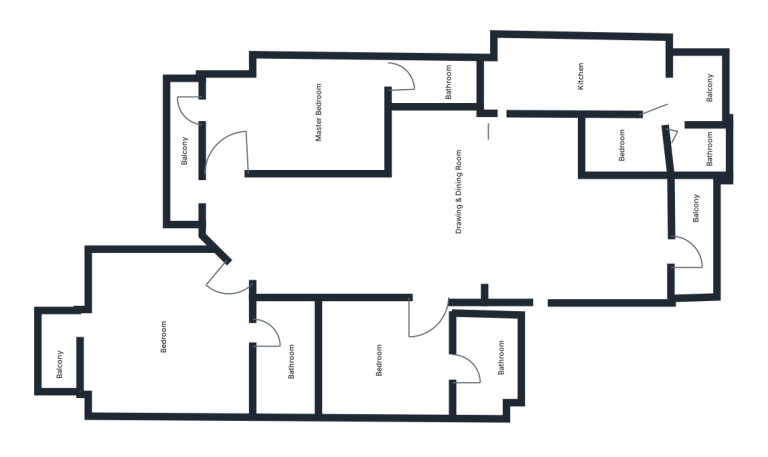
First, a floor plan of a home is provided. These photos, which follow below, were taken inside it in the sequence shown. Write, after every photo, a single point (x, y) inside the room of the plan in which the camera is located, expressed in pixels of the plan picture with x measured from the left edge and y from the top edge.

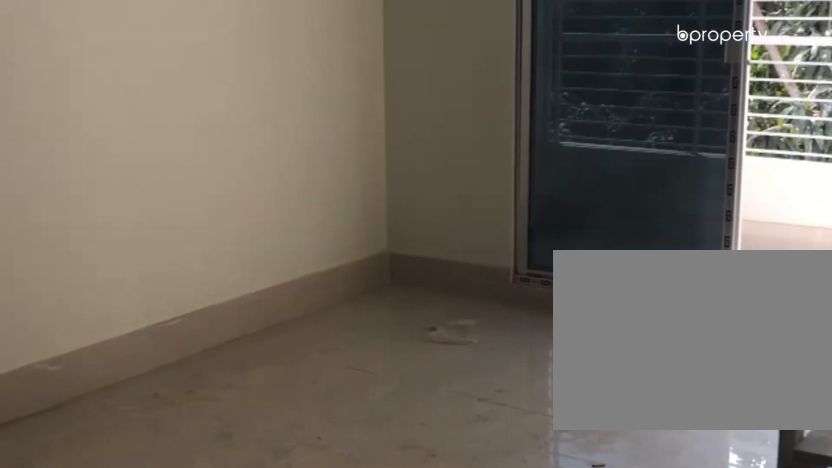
(485, 207)
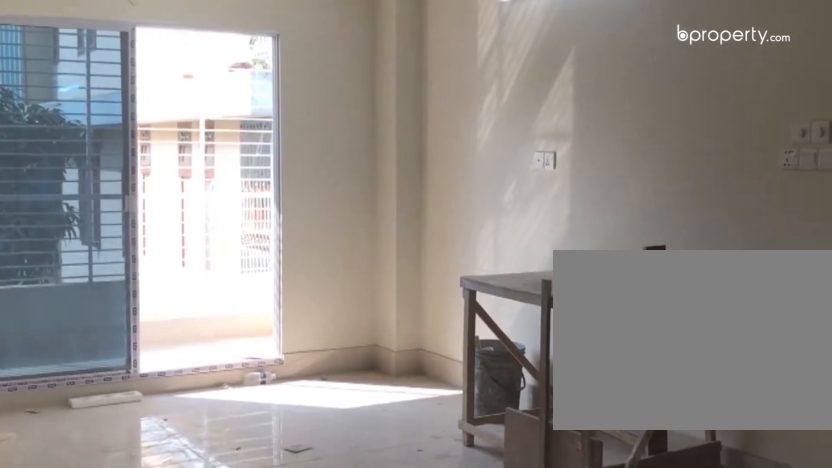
(485, 207)
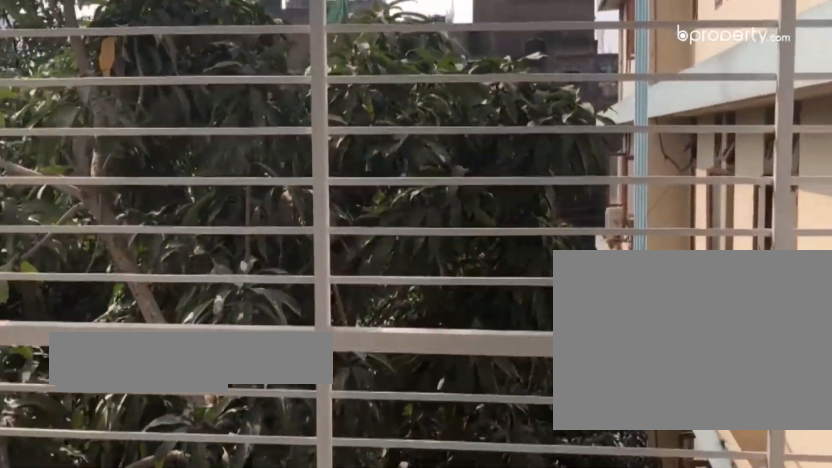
(699, 234)
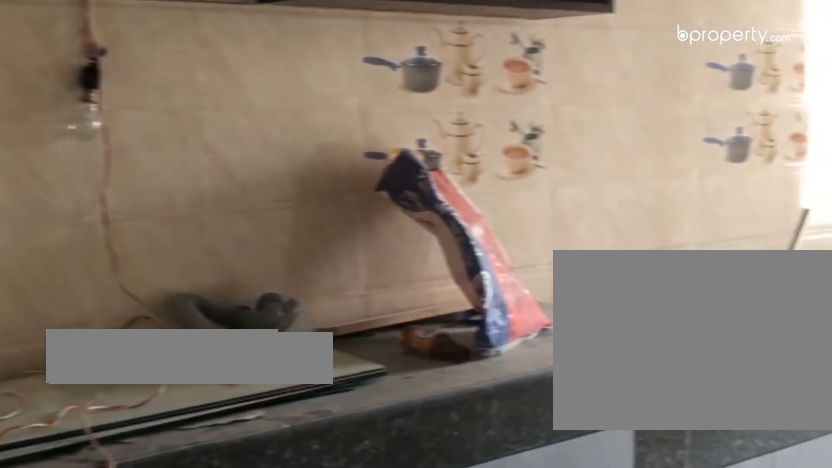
(546, 76)
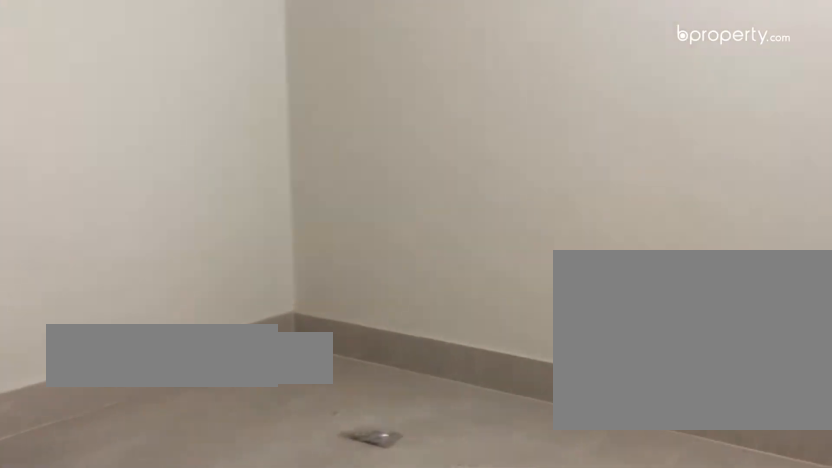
(405, 359)
